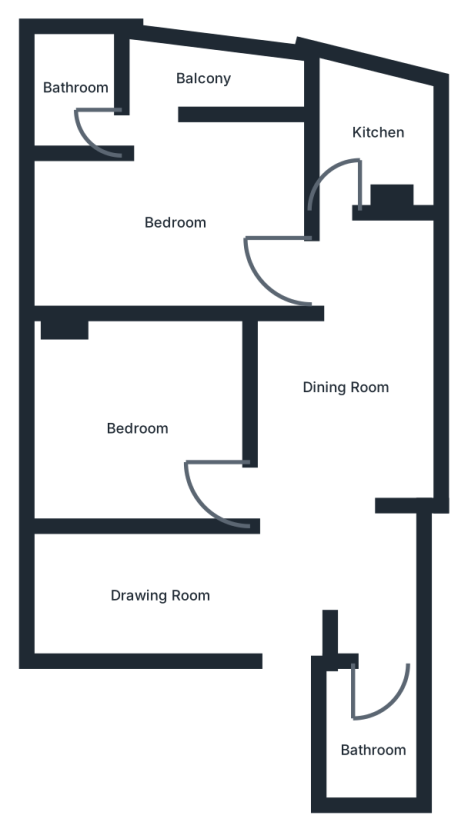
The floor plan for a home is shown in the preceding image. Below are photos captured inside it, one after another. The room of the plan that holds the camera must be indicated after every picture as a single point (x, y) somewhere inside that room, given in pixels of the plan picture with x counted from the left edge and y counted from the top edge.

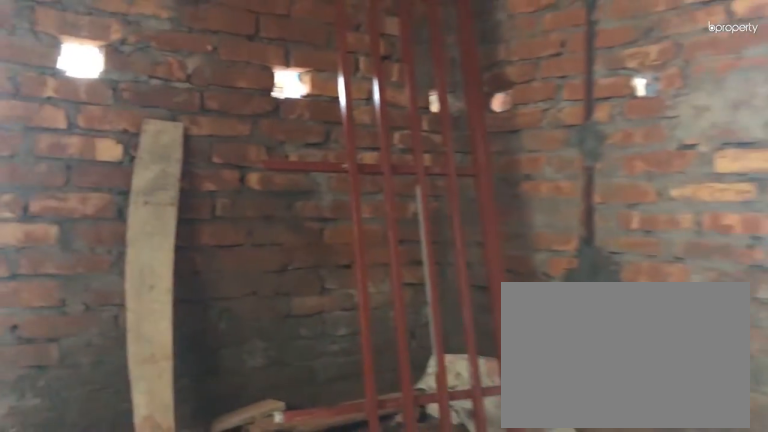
(176, 214)
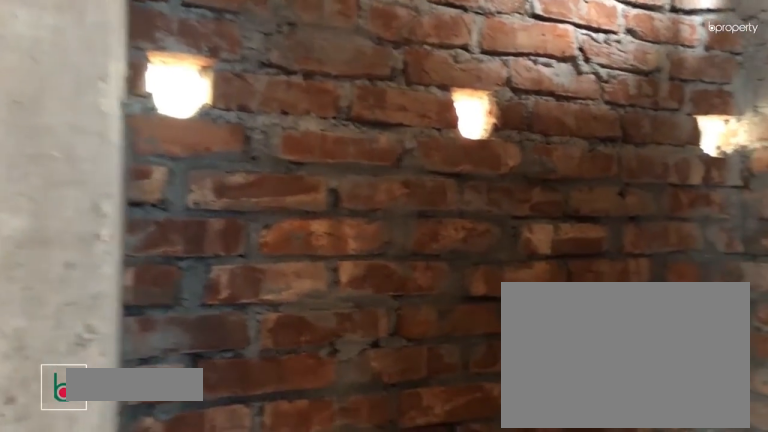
(72, 90)
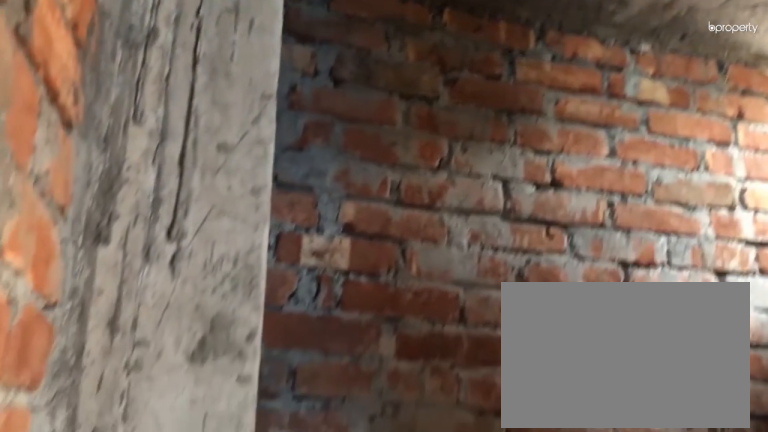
(72, 90)
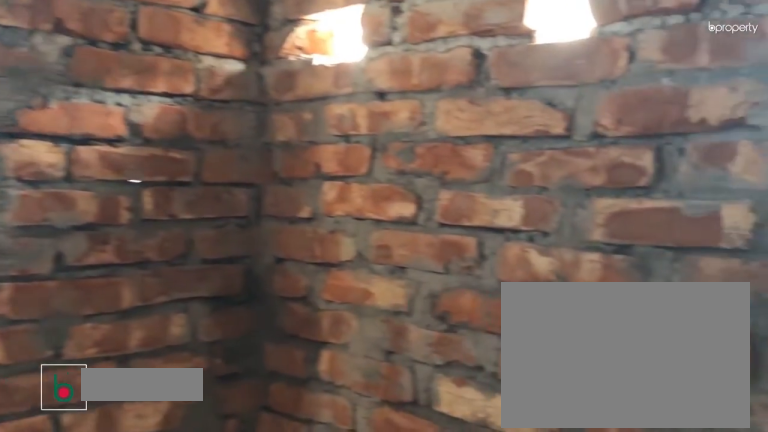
(378, 137)
